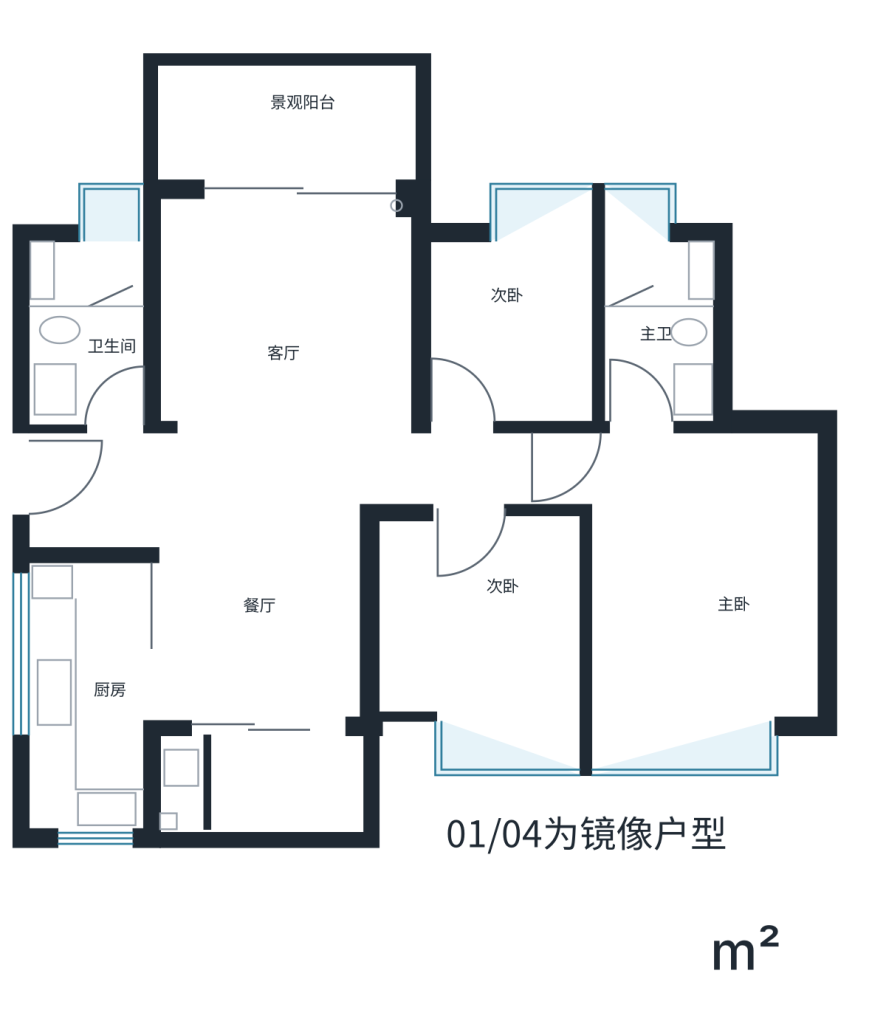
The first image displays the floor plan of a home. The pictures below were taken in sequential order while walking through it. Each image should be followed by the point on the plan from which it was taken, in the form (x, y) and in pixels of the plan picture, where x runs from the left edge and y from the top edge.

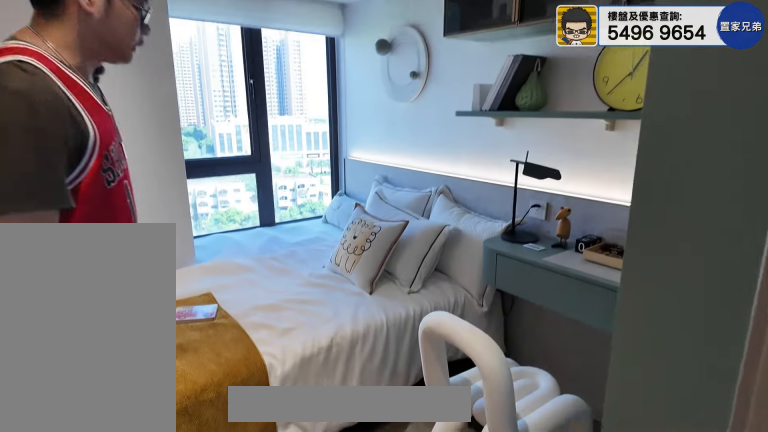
(467, 284)
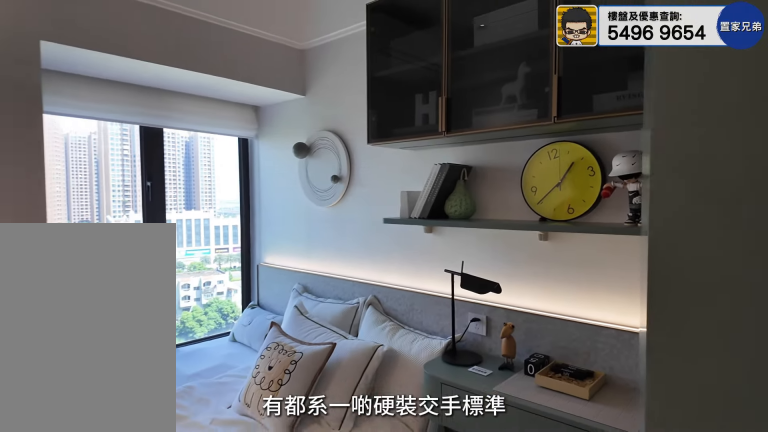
(463, 308)
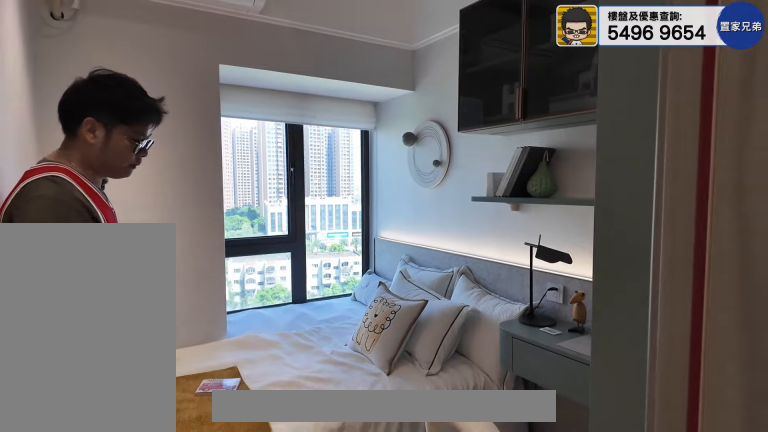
(466, 334)
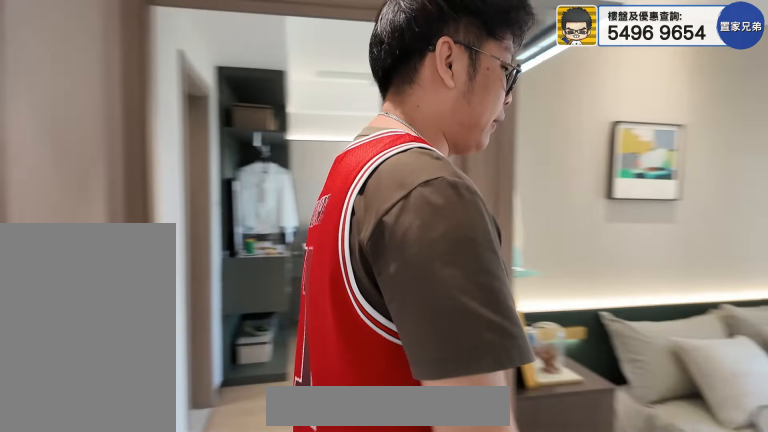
(482, 452)
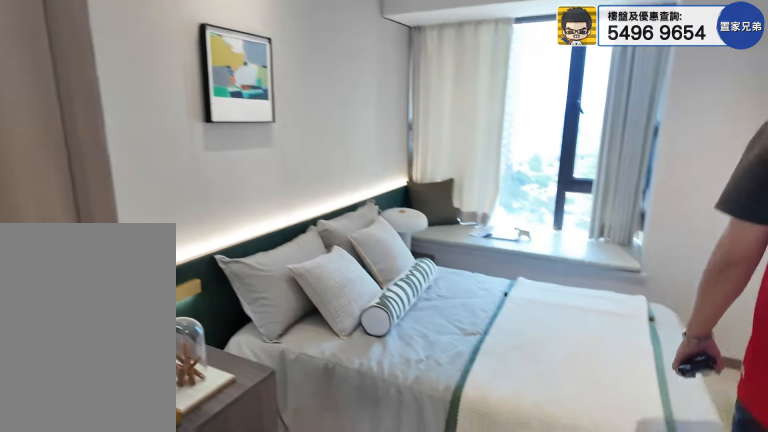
(466, 642)
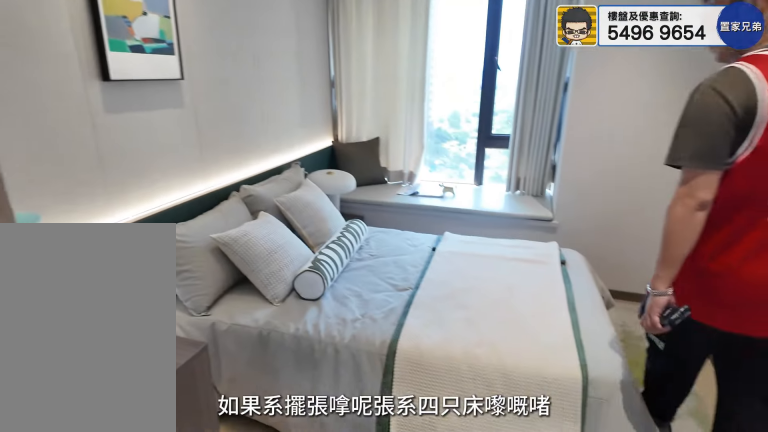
(465, 640)
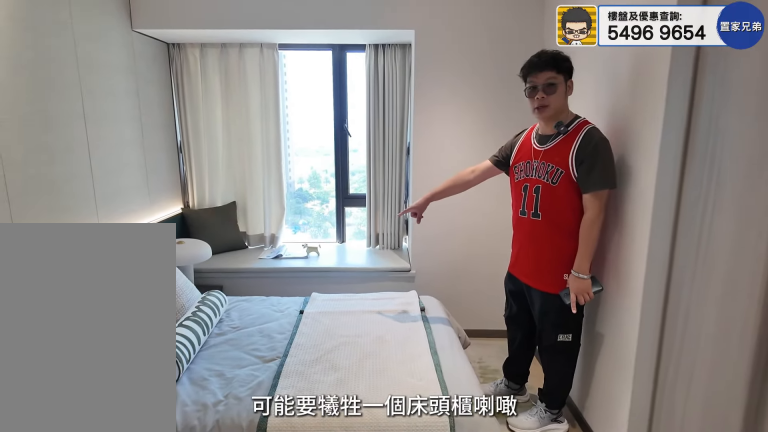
(467, 652)
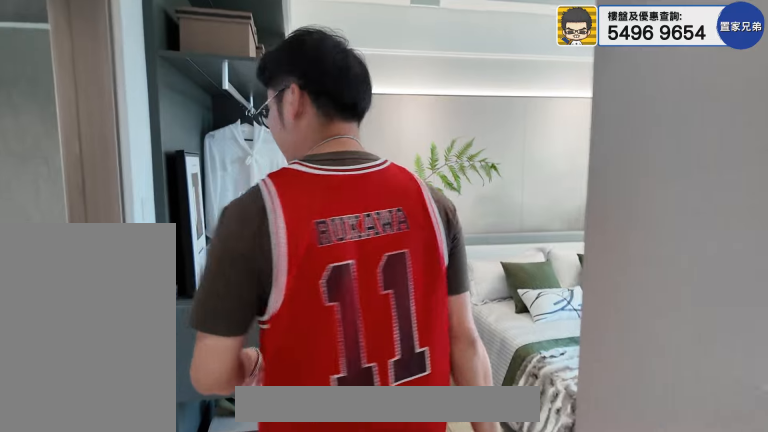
(646, 419)
